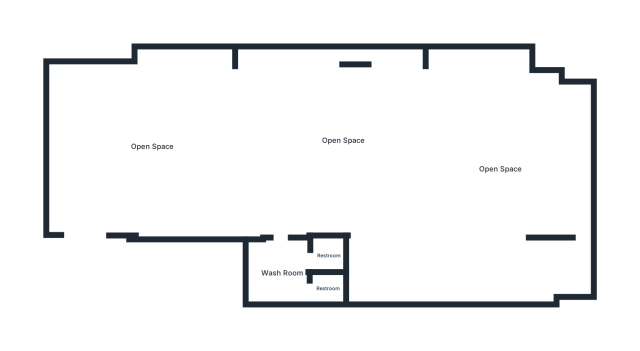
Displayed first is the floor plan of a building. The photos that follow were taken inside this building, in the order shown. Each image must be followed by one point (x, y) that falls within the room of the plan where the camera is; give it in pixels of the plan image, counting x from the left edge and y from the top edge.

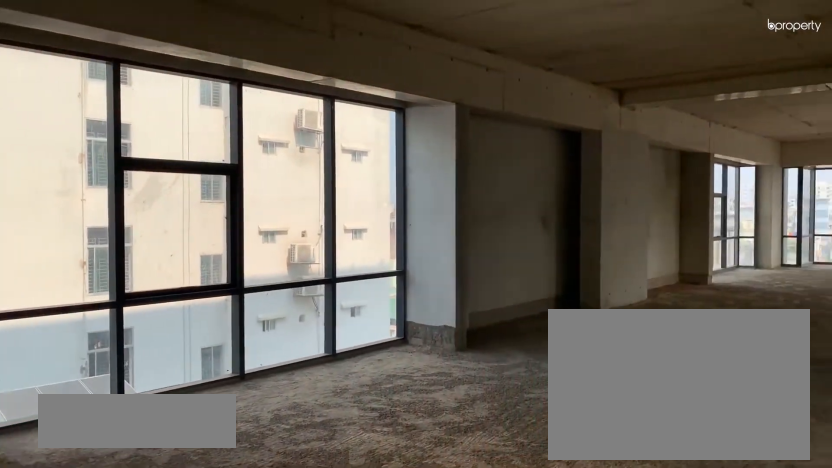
(153, 147)
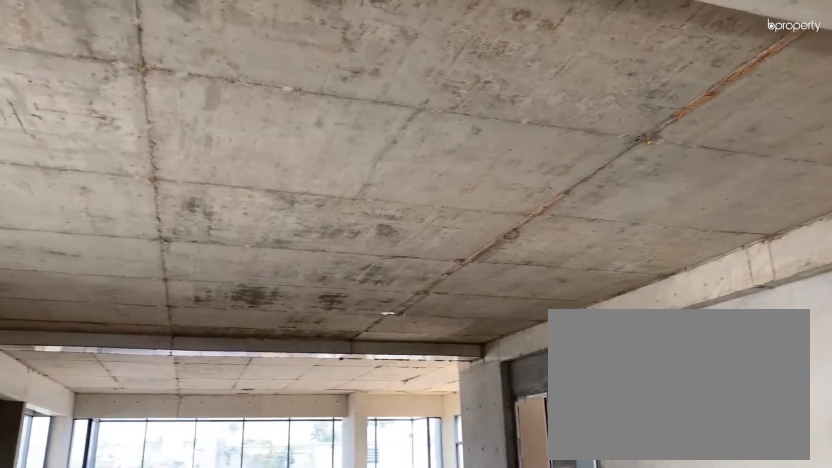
(153, 147)
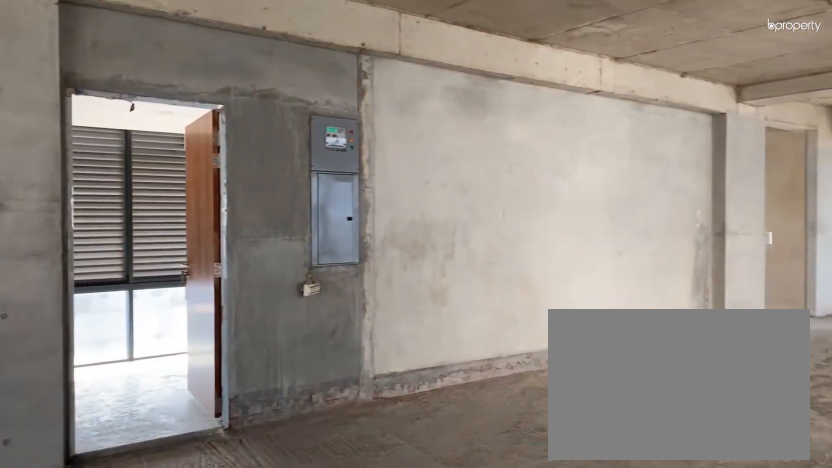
(345, 140)
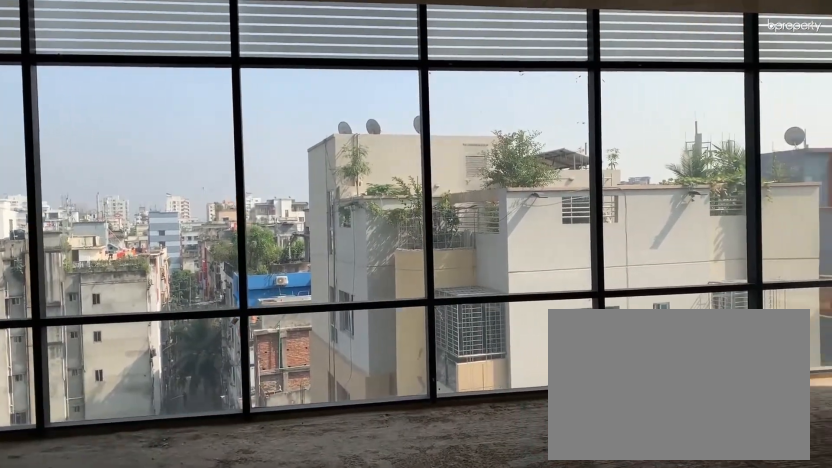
(502, 169)
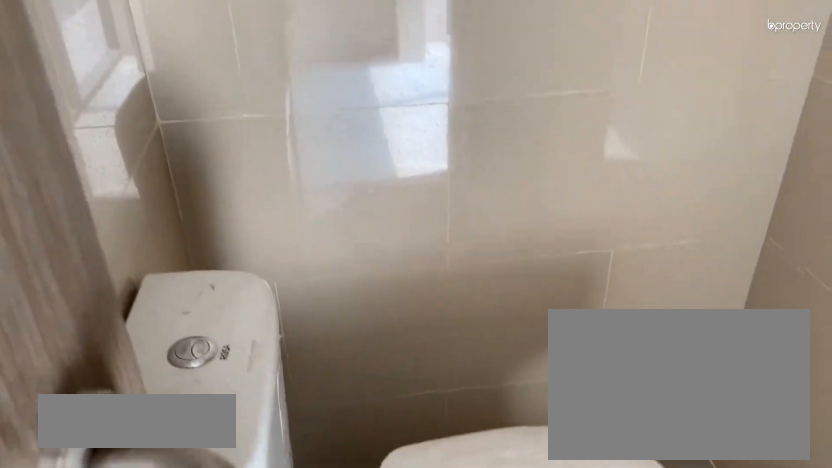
(328, 290)
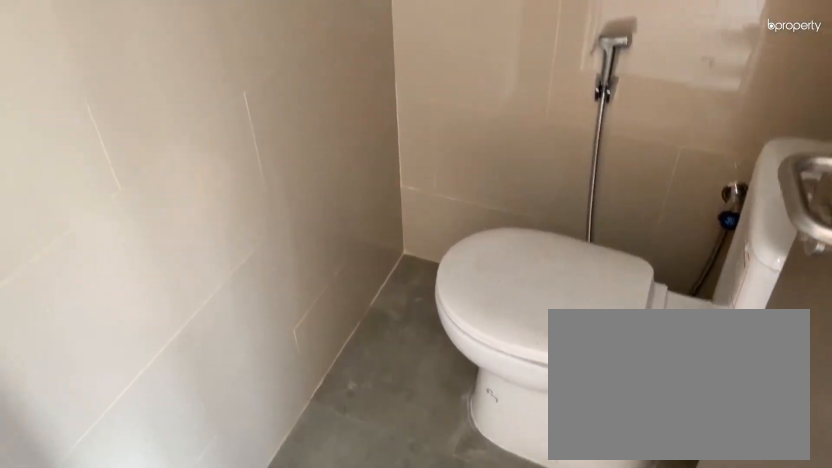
(327, 256)
